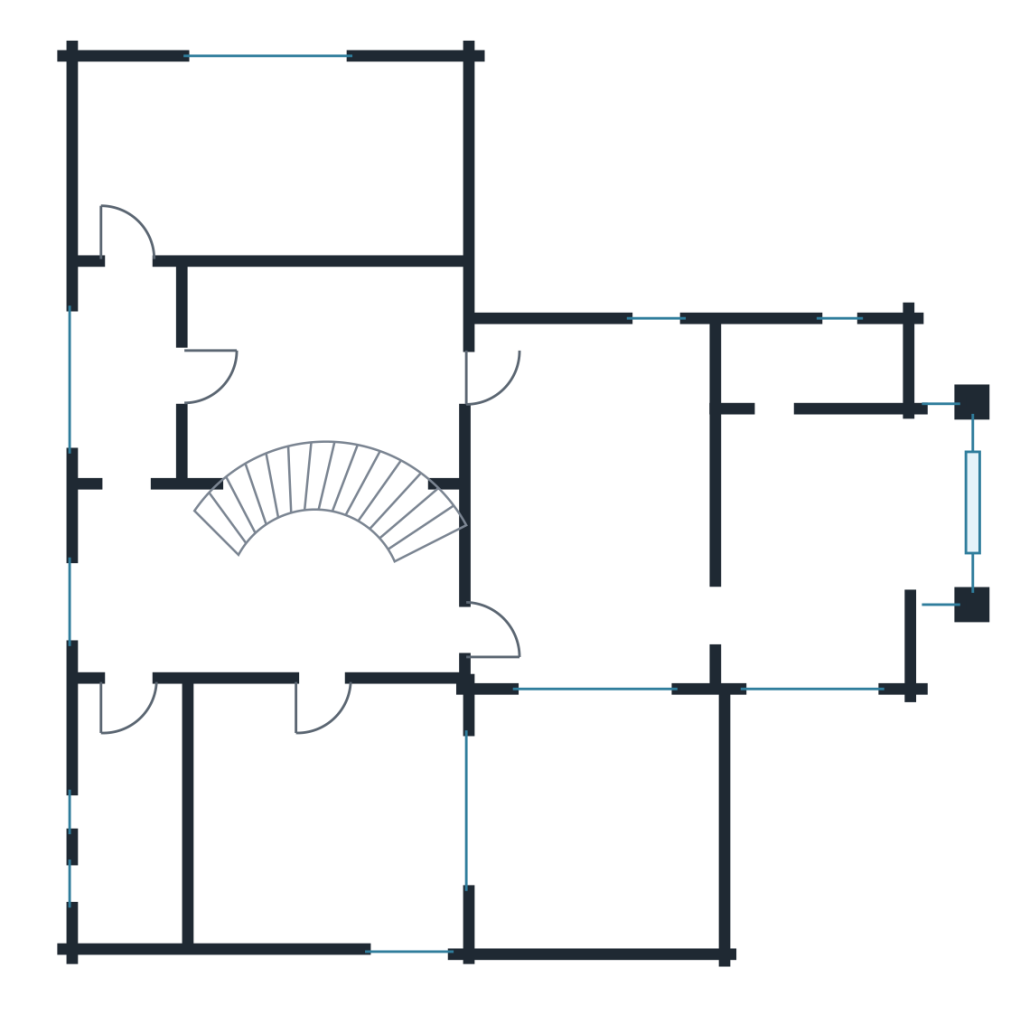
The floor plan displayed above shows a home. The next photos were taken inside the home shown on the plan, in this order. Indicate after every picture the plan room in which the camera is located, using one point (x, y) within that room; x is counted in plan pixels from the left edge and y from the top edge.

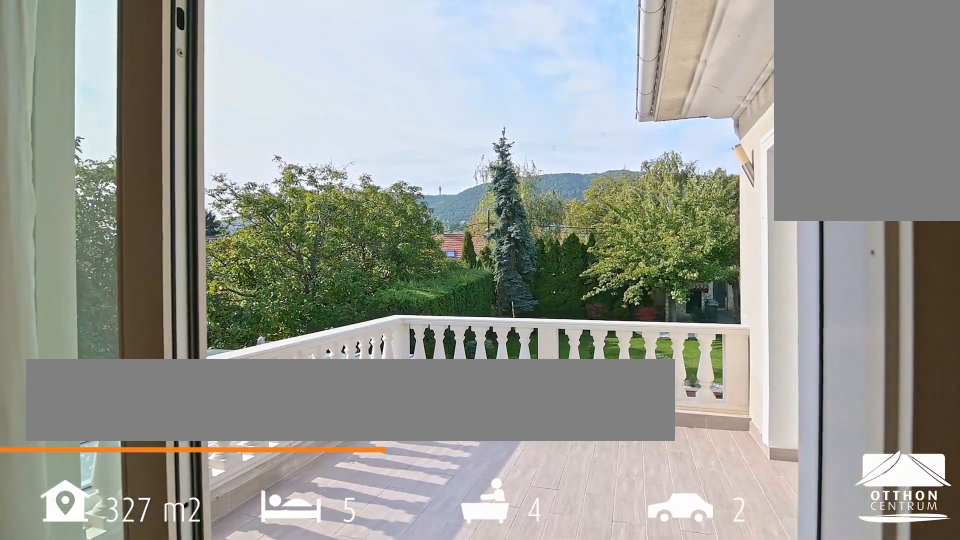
(593, 822)
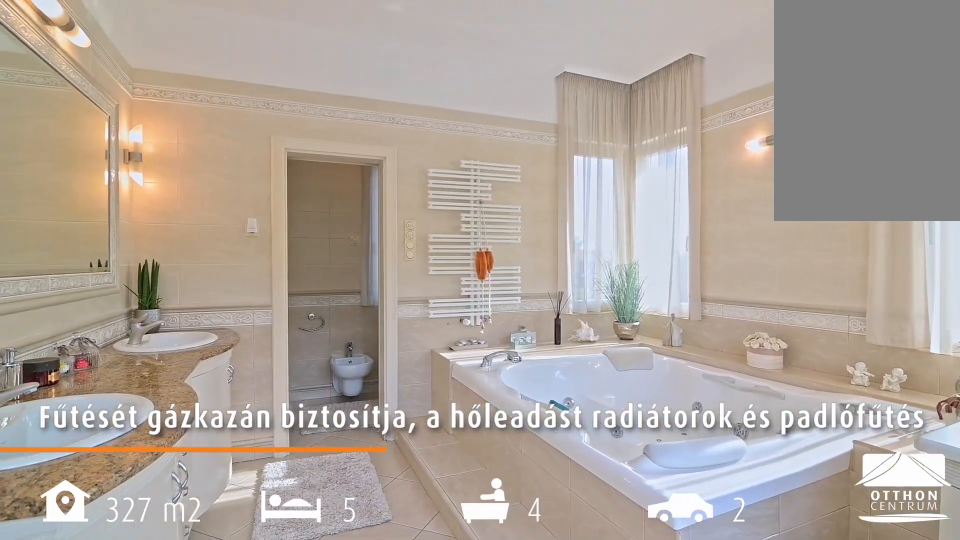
(829, 542)
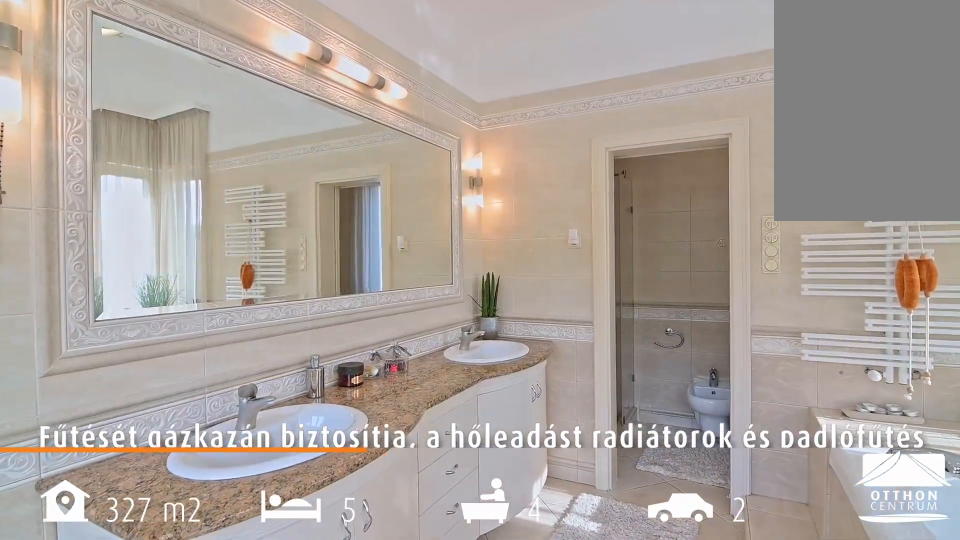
(829, 542)
